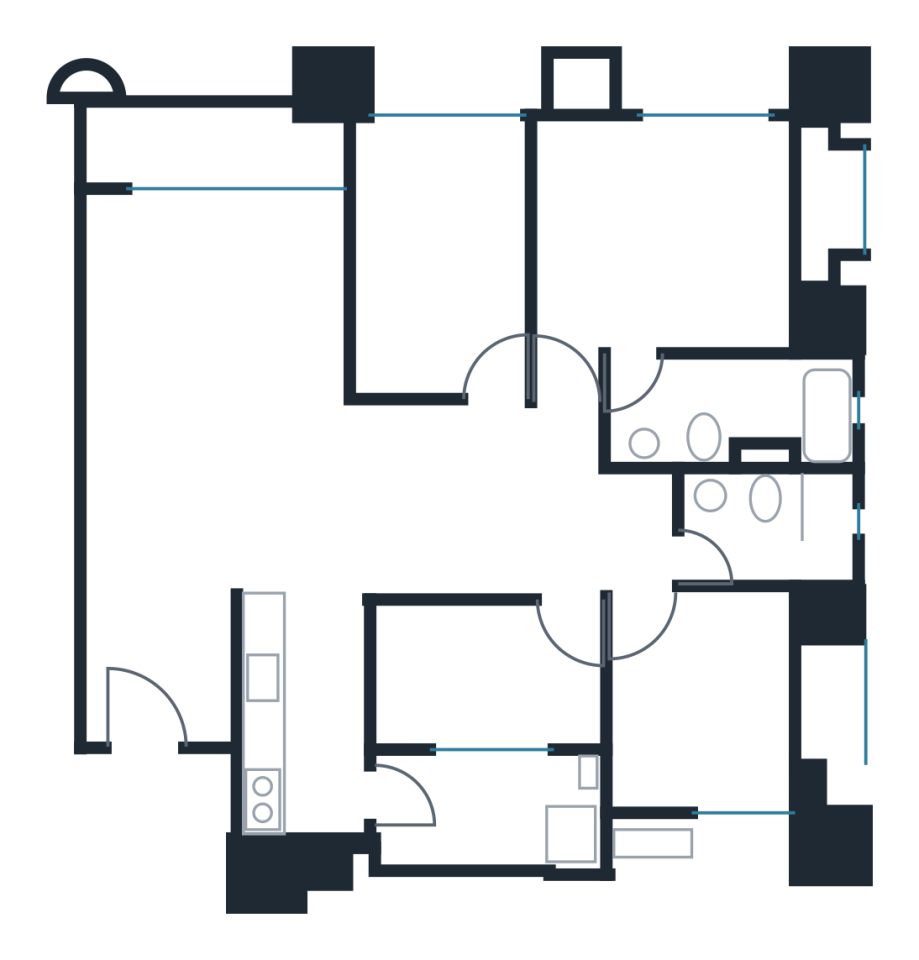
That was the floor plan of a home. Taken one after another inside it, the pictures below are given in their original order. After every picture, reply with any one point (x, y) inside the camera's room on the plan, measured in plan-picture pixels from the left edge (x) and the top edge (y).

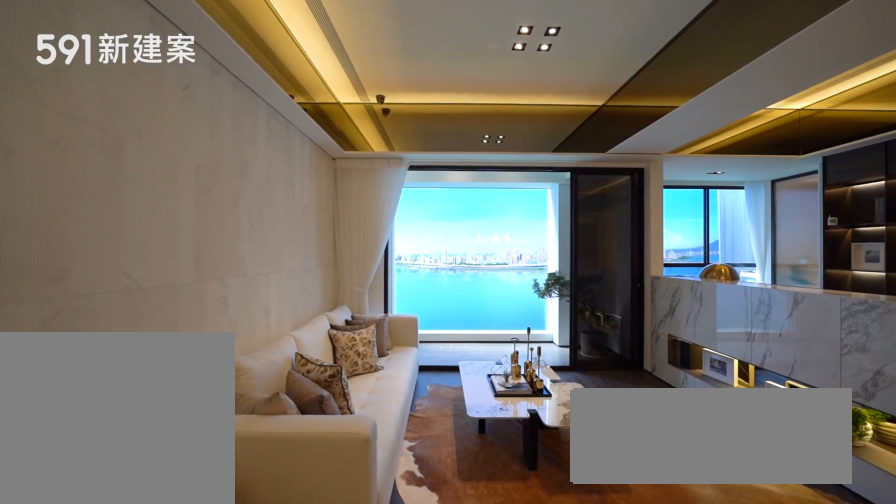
(214, 354)
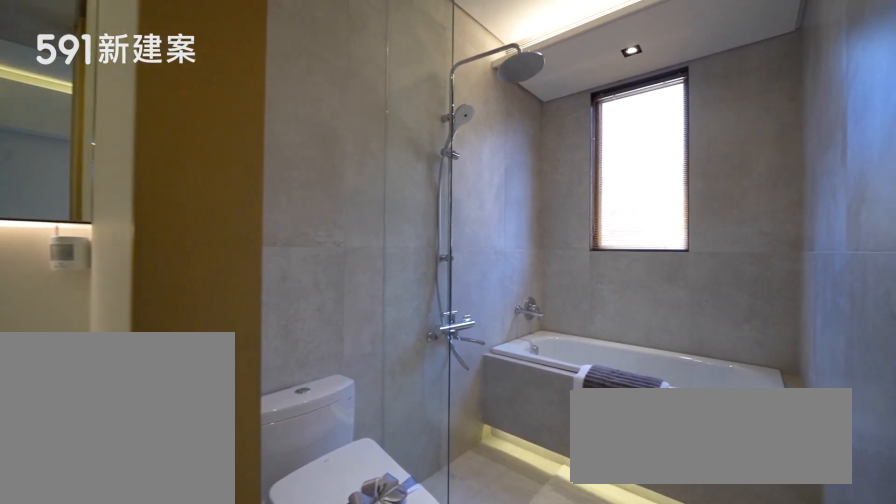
(778, 525)
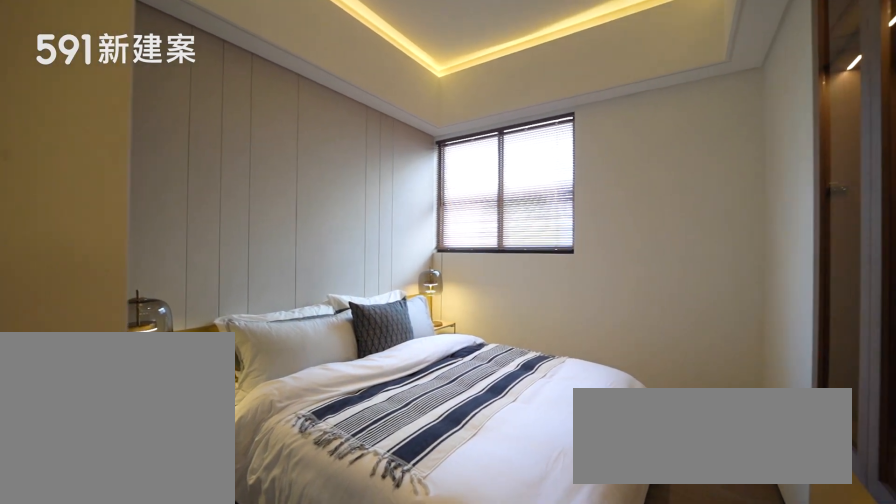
(703, 711)
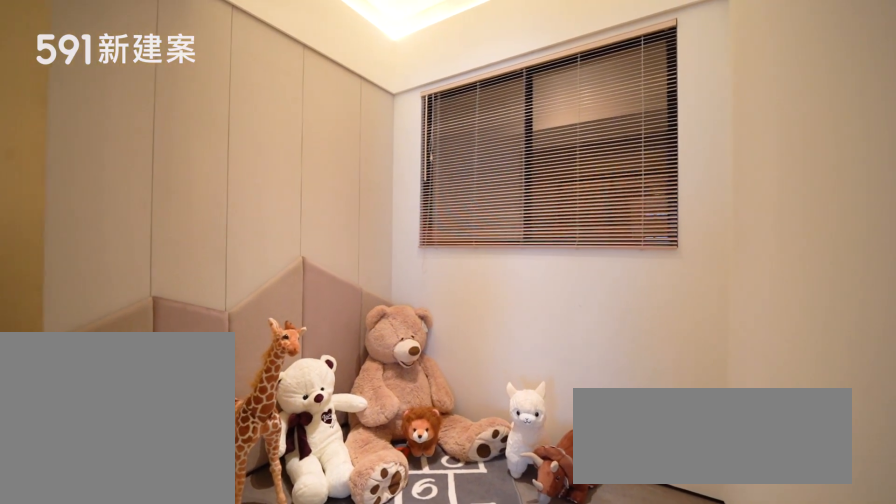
(481, 677)
